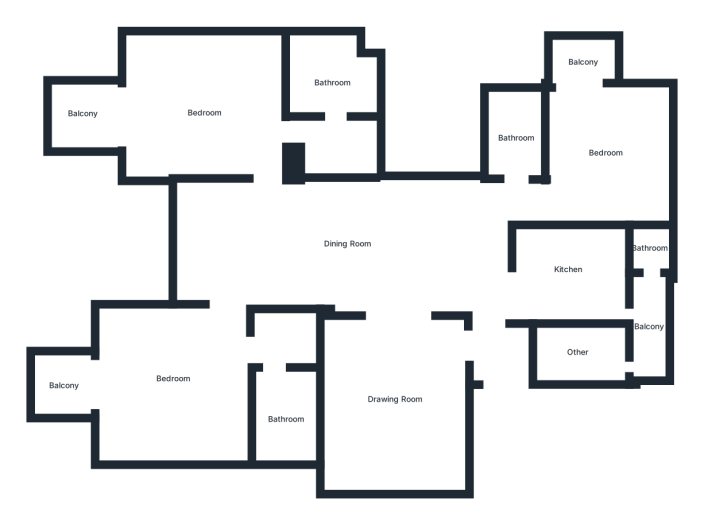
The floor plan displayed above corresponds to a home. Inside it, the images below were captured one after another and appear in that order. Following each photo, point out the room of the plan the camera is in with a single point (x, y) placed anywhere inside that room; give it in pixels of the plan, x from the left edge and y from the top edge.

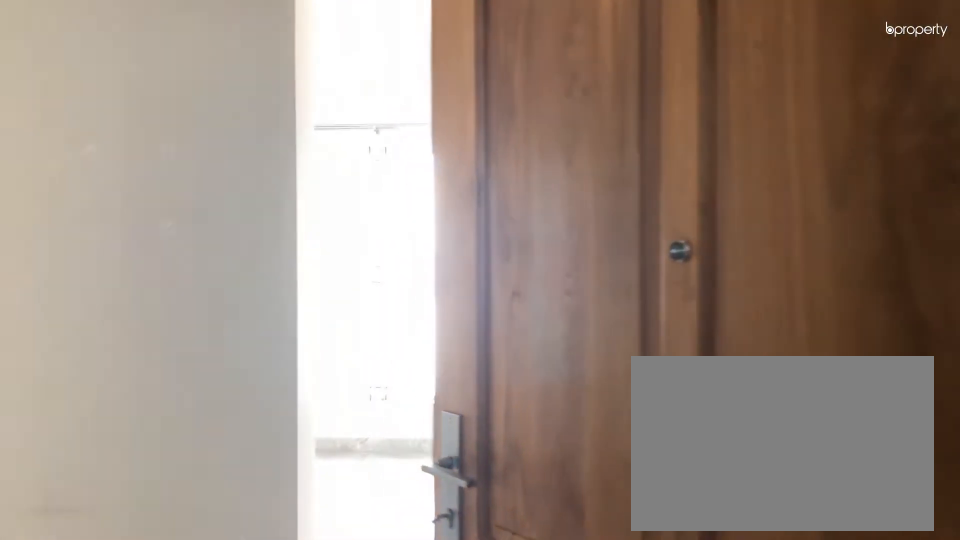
(482, 285)
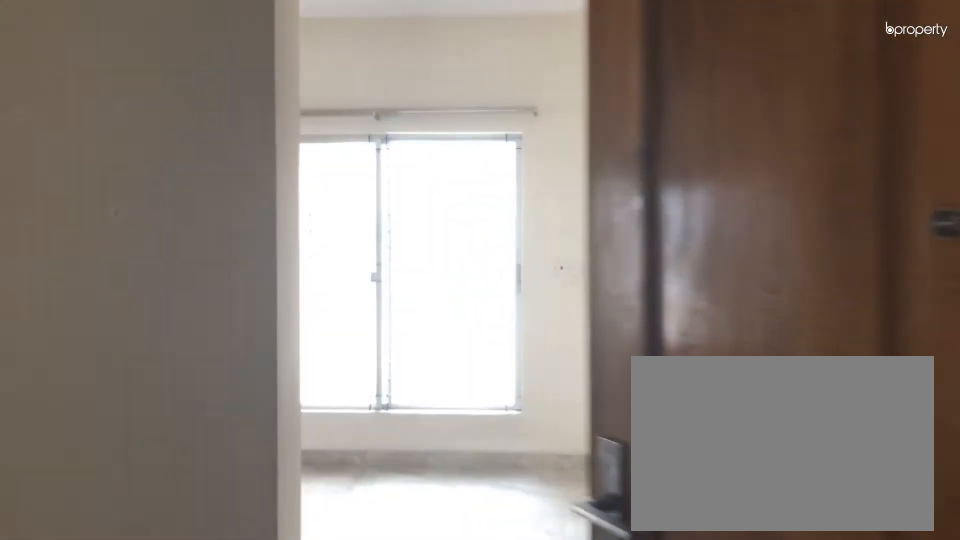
(482, 285)
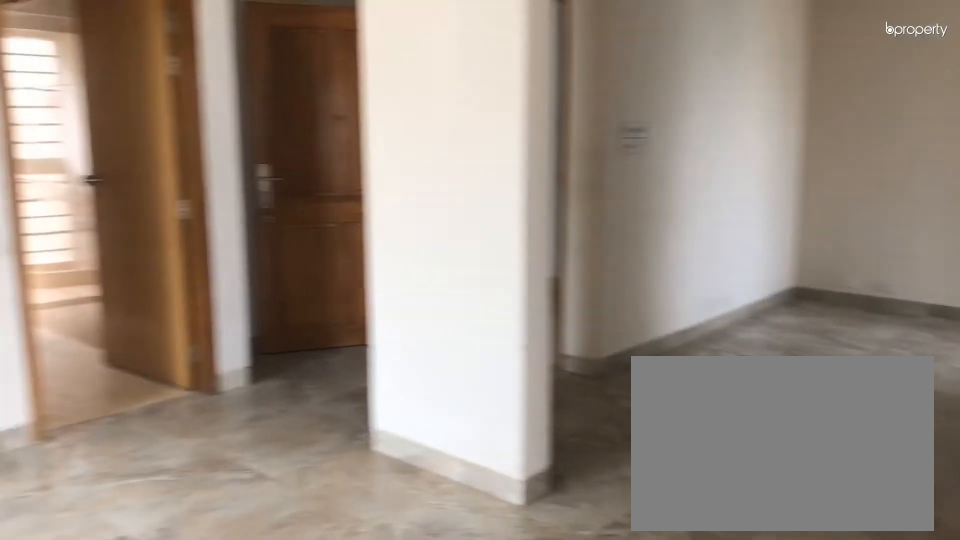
(347, 244)
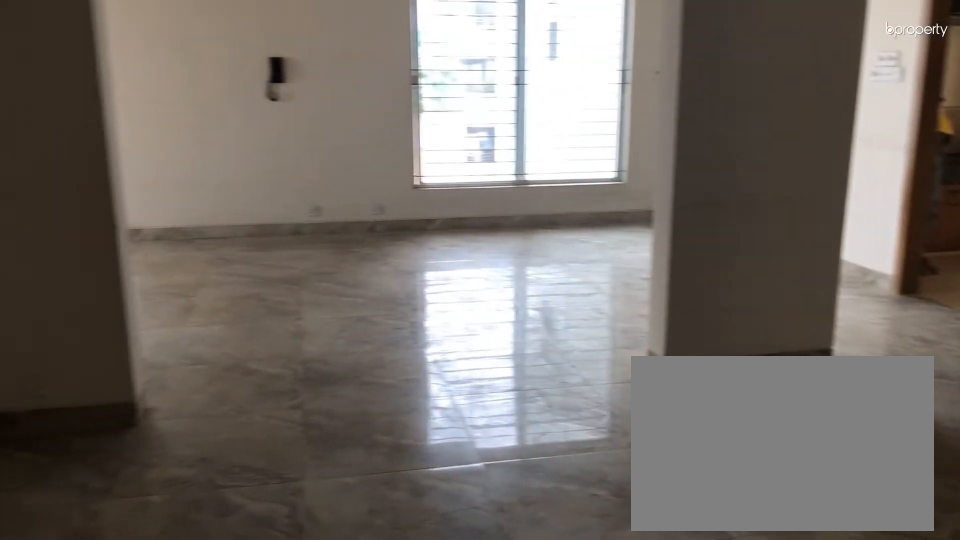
(393, 401)
